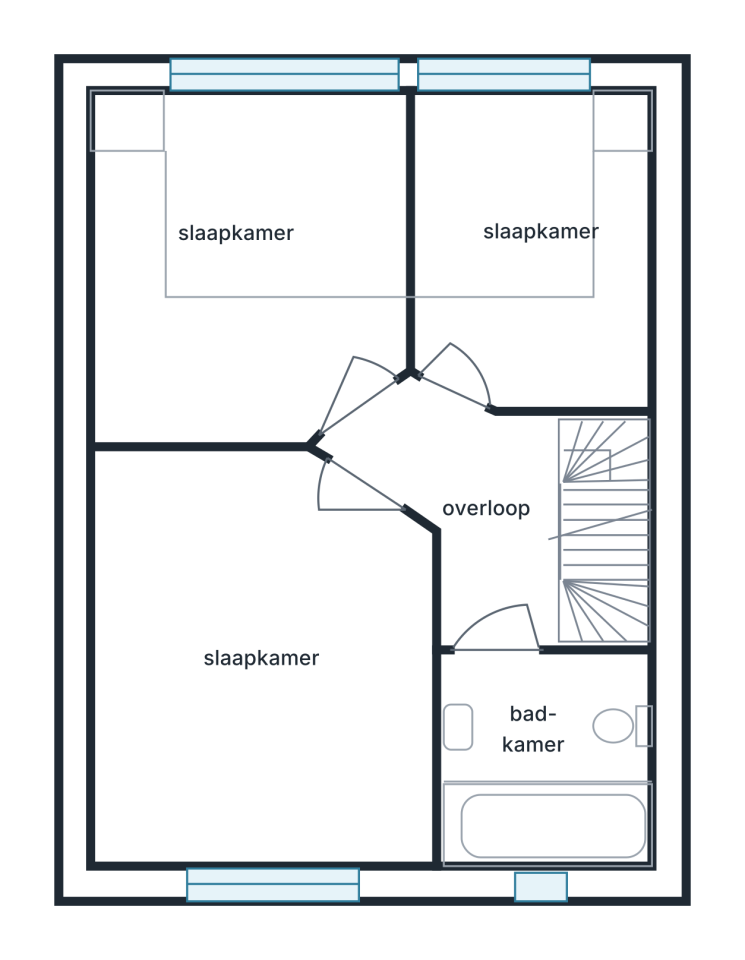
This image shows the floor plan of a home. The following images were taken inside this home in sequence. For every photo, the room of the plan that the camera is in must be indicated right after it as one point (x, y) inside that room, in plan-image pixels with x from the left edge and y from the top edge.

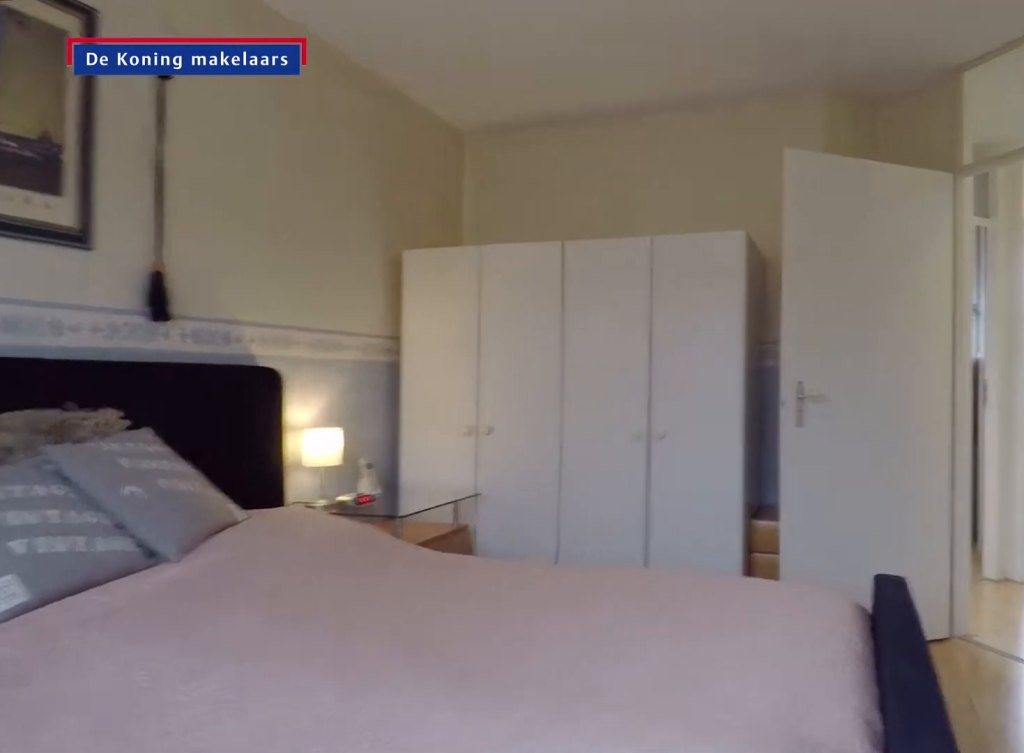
(258, 668)
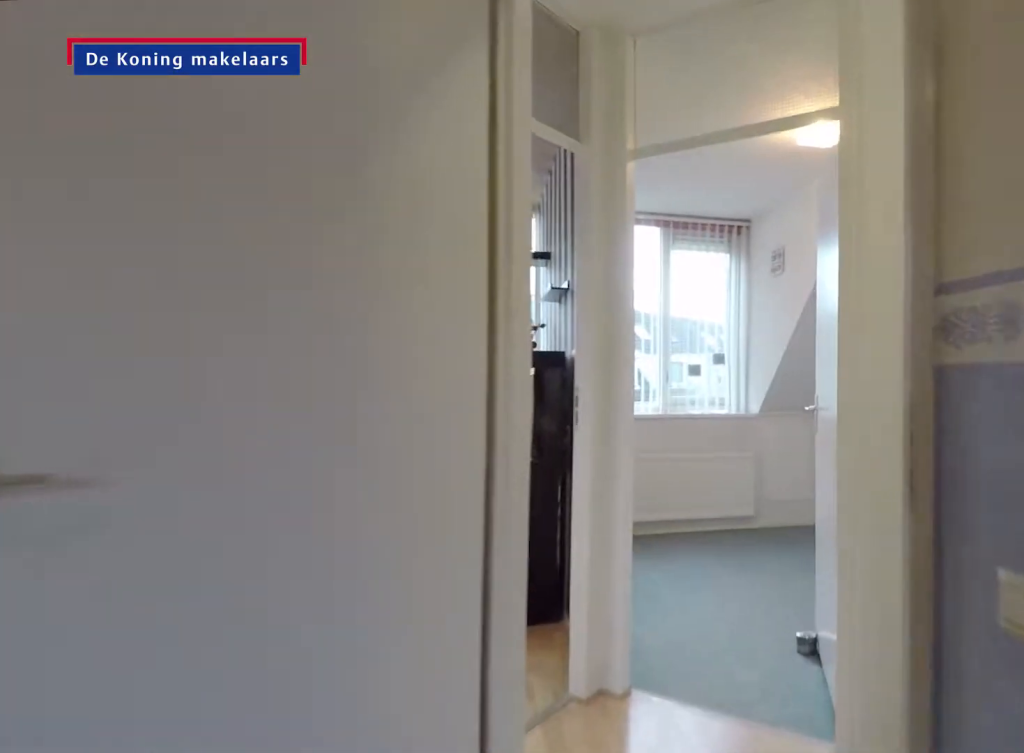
(258, 668)
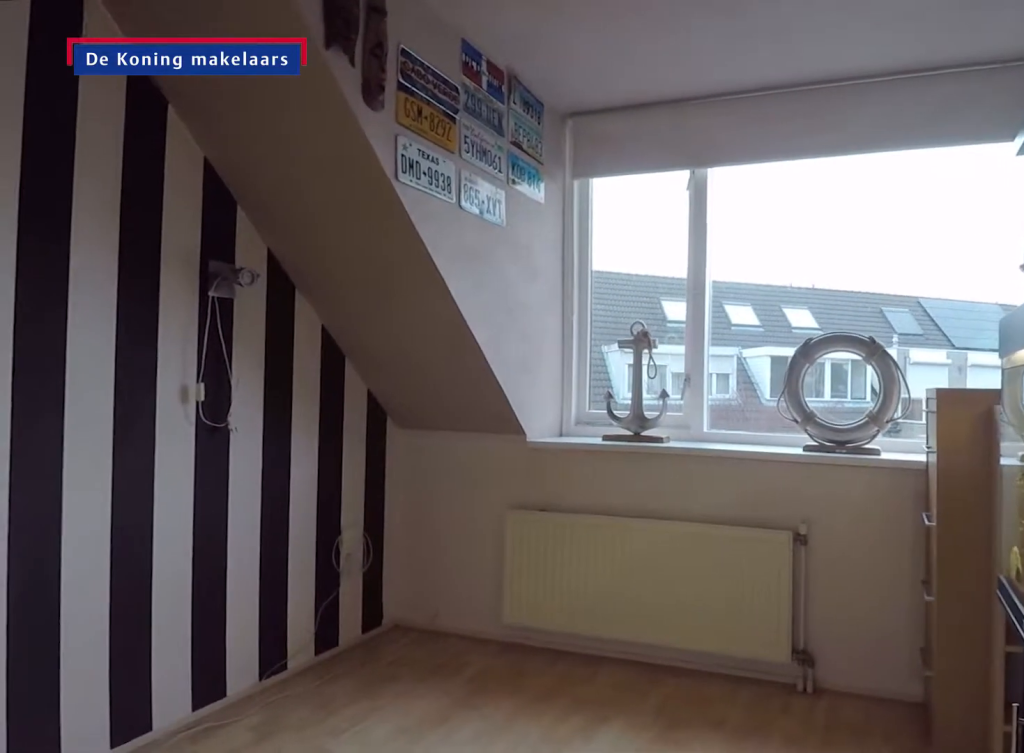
(260, 222)
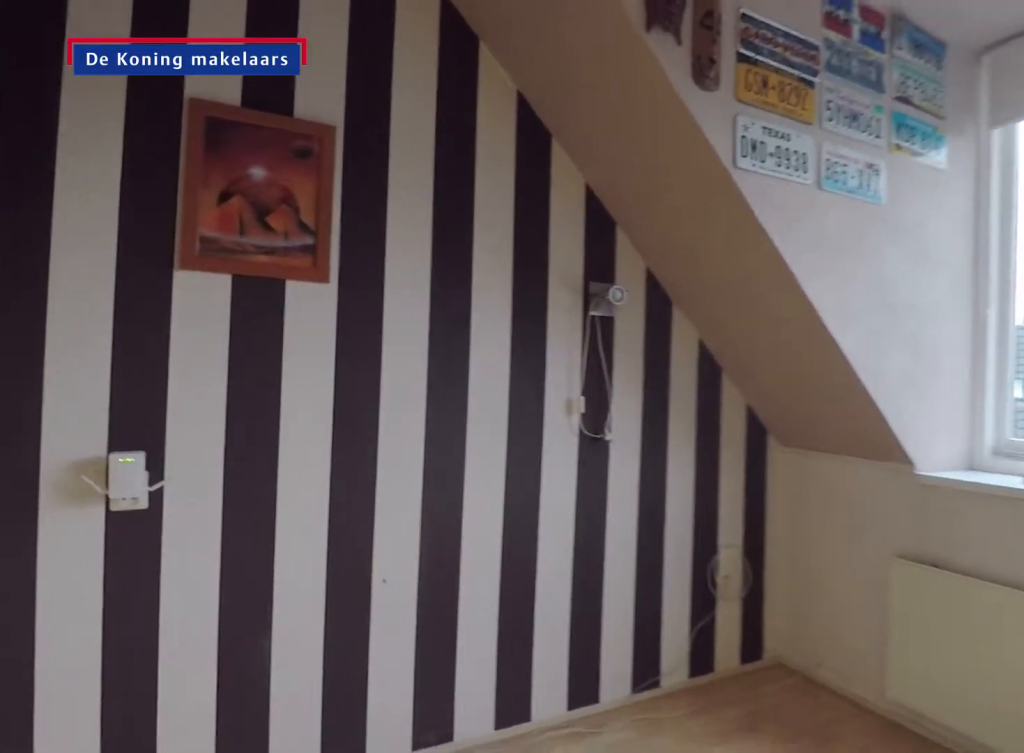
(261, 221)
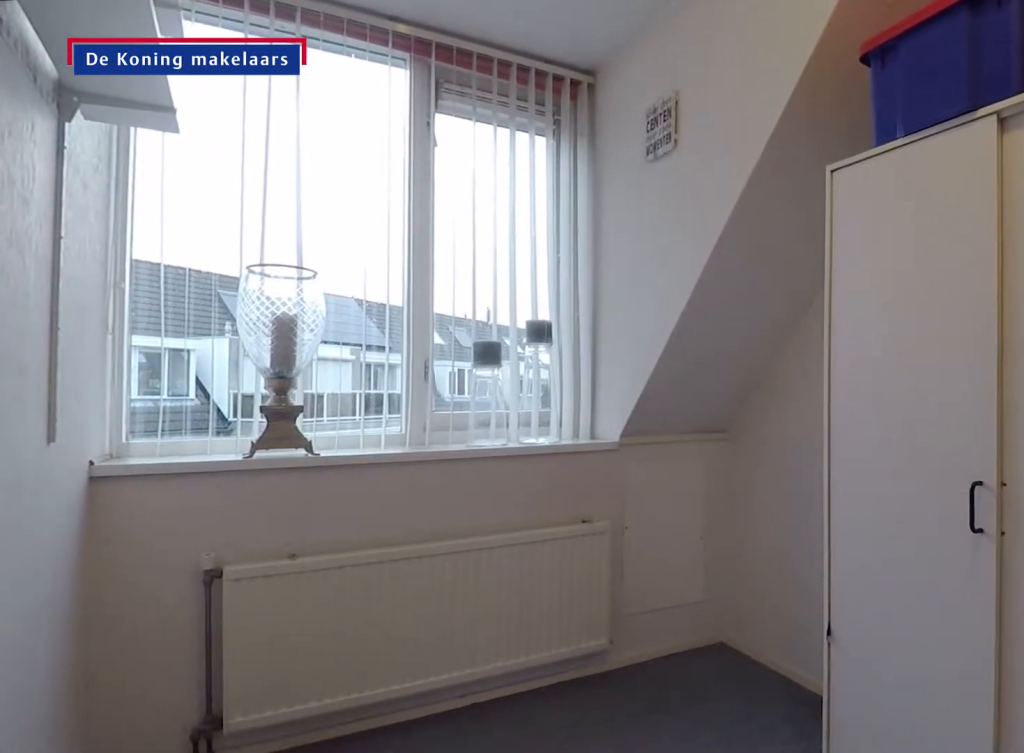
(533, 254)
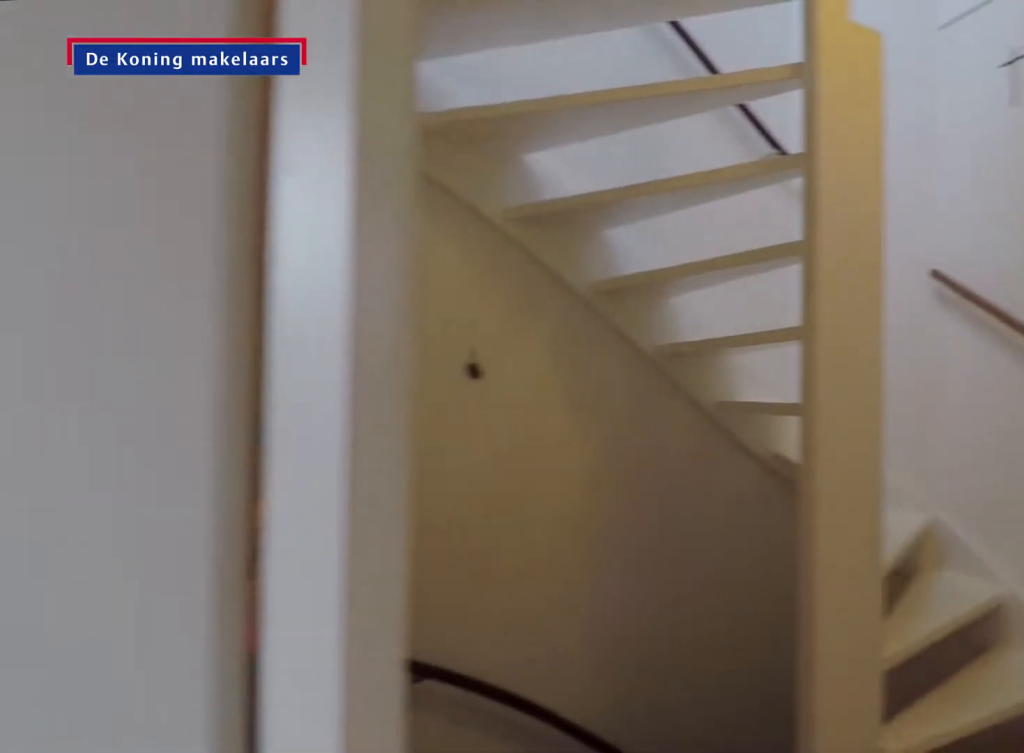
(472, 506)
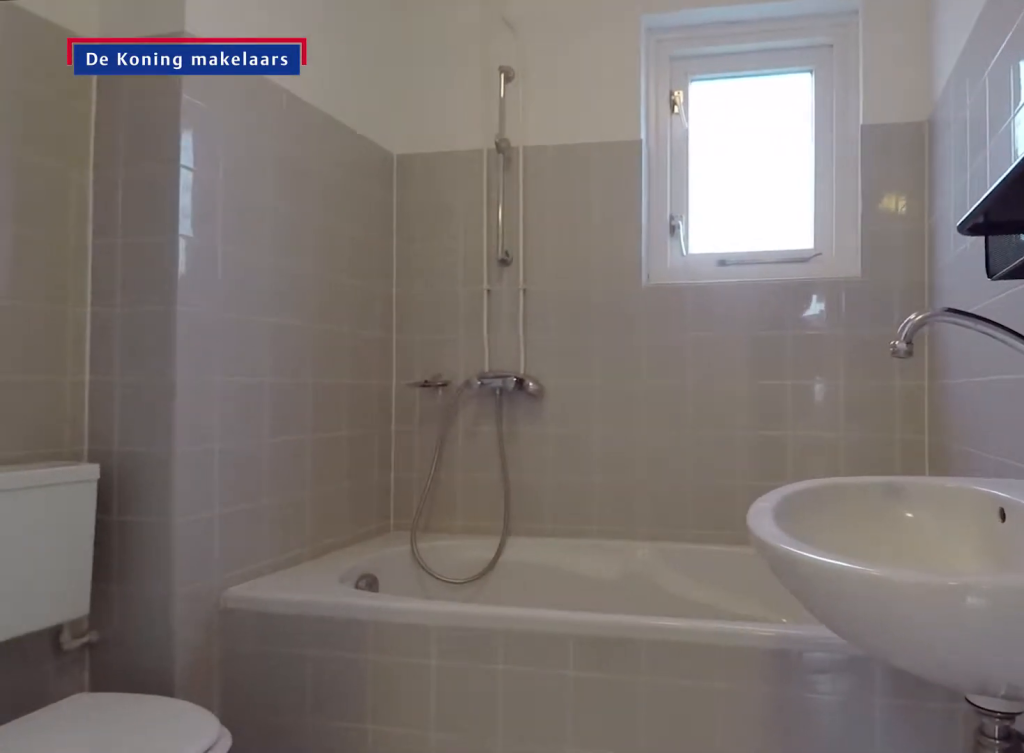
(549, 763)
